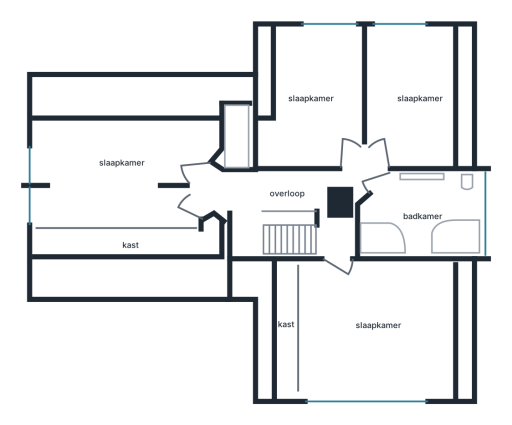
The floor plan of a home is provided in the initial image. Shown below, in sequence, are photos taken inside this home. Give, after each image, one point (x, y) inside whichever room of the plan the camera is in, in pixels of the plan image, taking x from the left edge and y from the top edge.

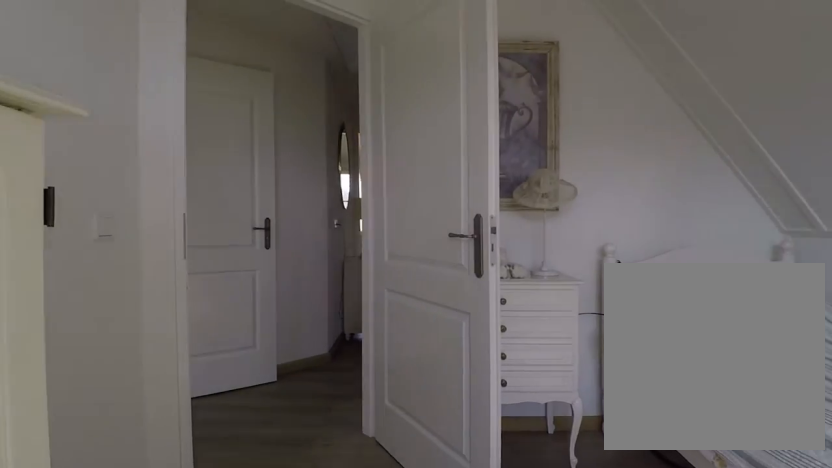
(315, 99)
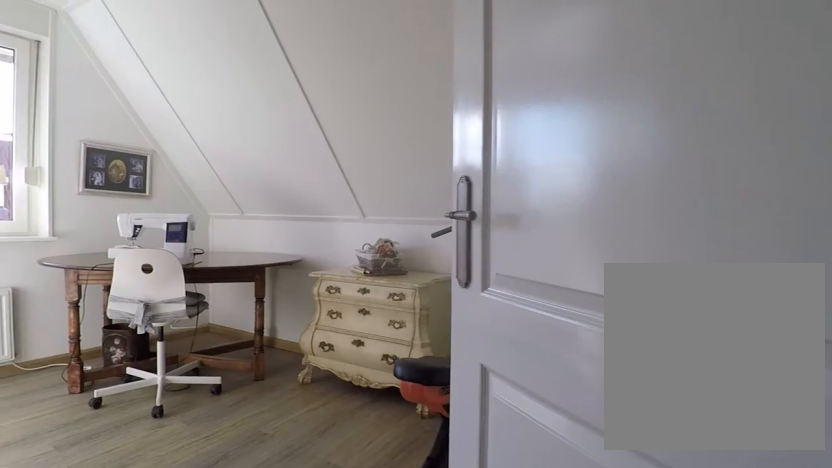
(413, 97)
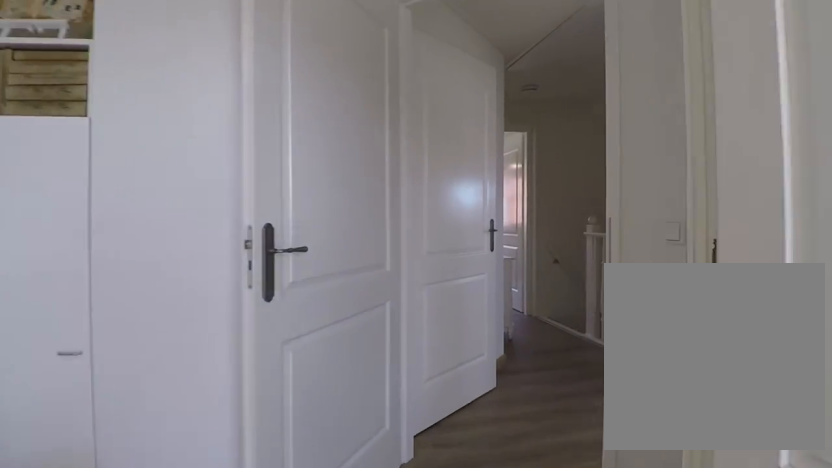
(413, 97)
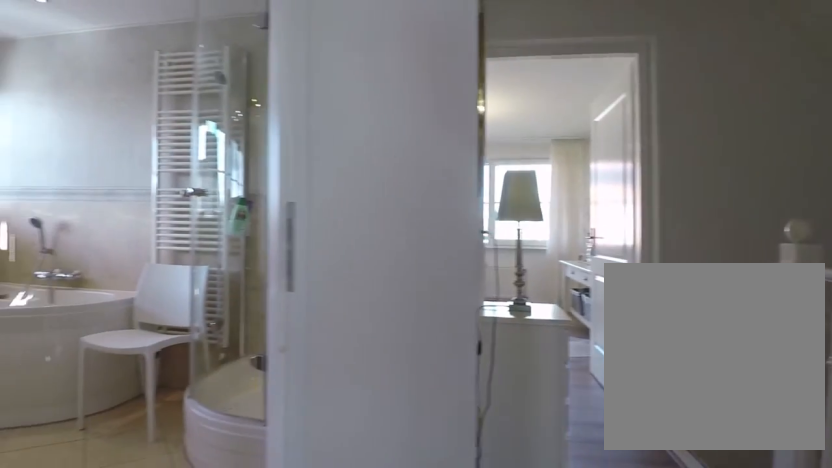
(300, 195)
